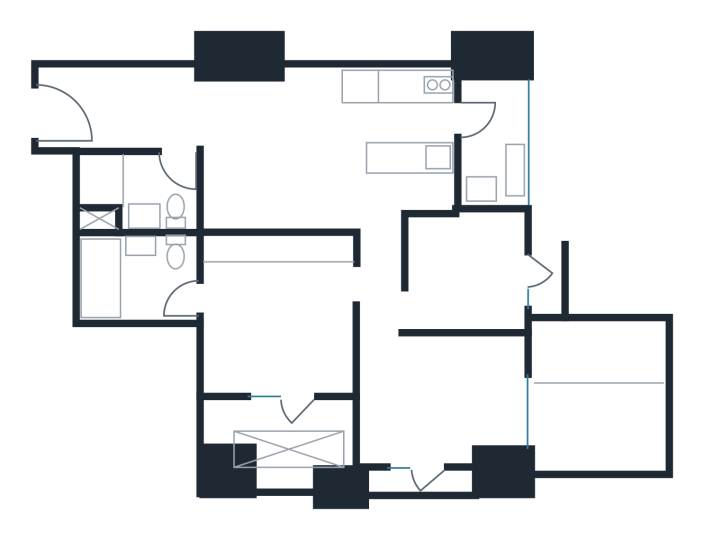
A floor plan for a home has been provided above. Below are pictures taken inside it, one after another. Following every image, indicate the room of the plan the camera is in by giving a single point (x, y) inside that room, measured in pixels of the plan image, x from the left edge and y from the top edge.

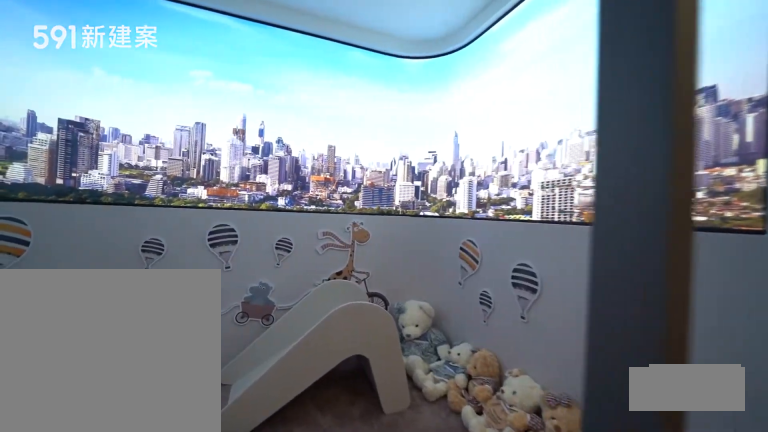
(602, 398)
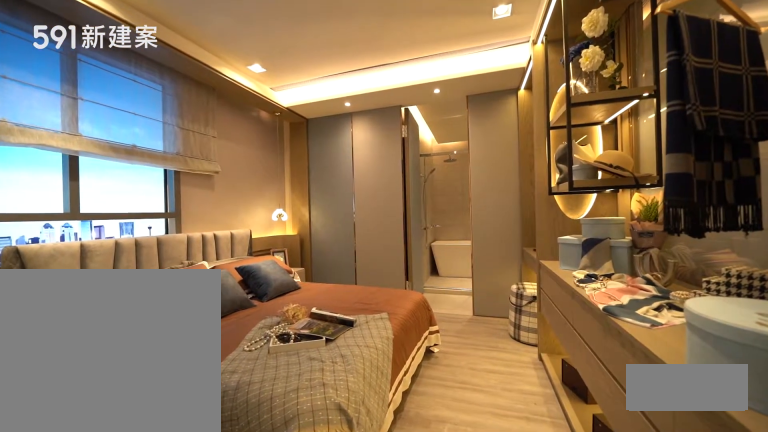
(278, 314)
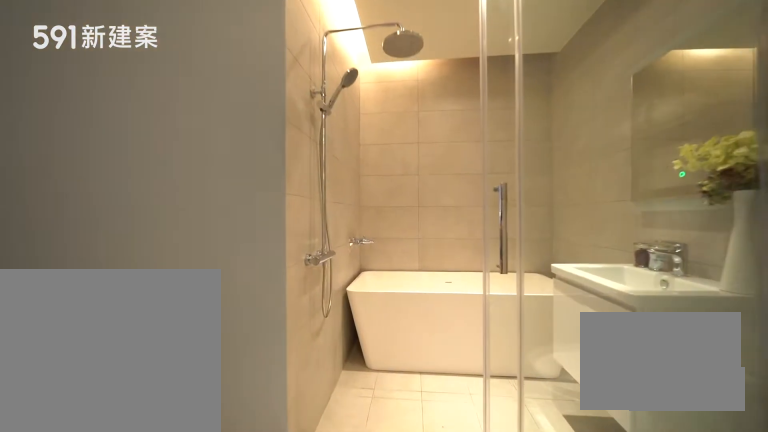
(136, 277)
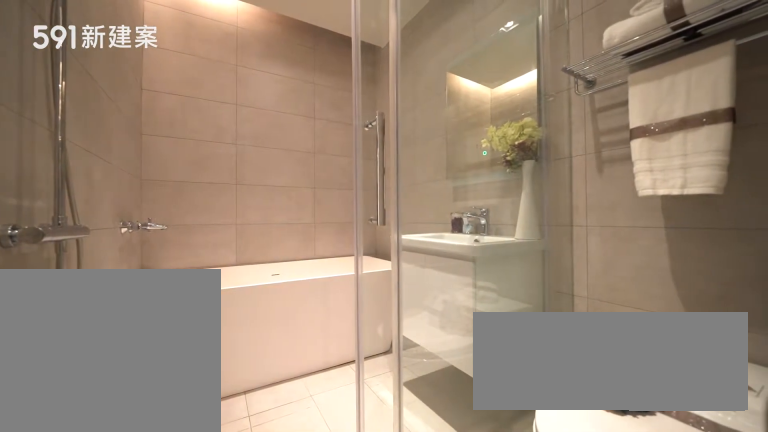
(136, 277)
